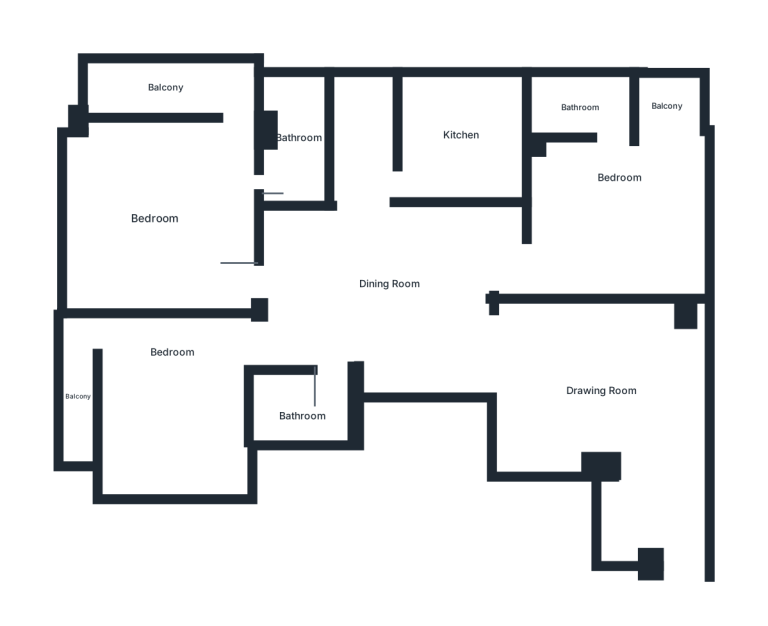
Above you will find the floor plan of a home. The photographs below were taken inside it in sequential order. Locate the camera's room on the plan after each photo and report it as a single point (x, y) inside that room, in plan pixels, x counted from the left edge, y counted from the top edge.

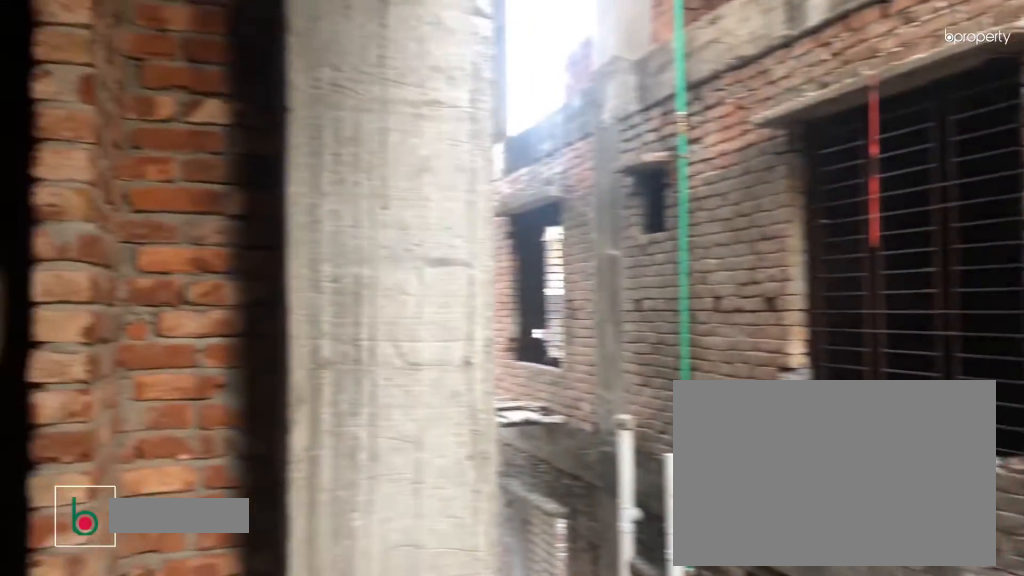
(82, 399)
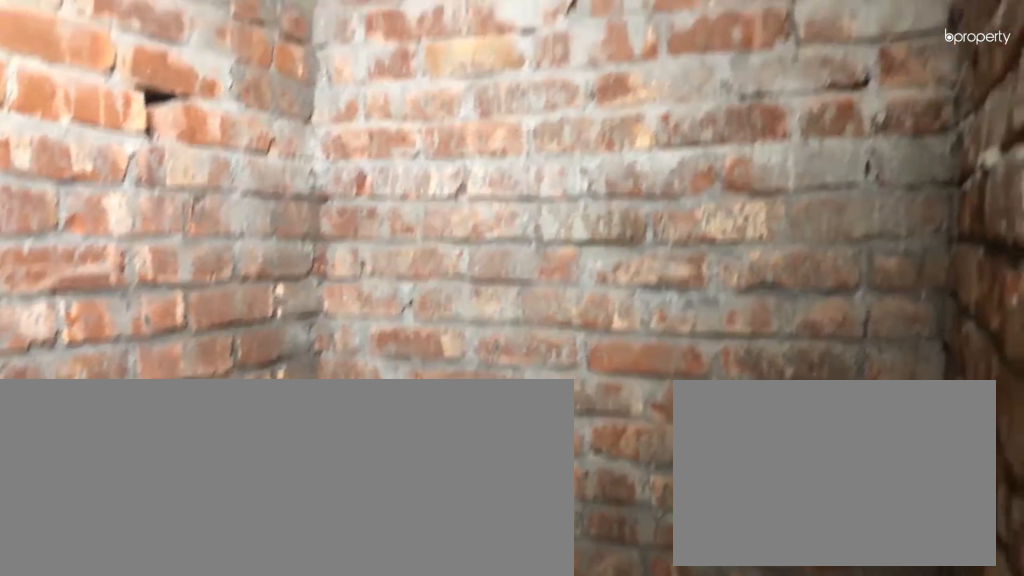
(302, 415)
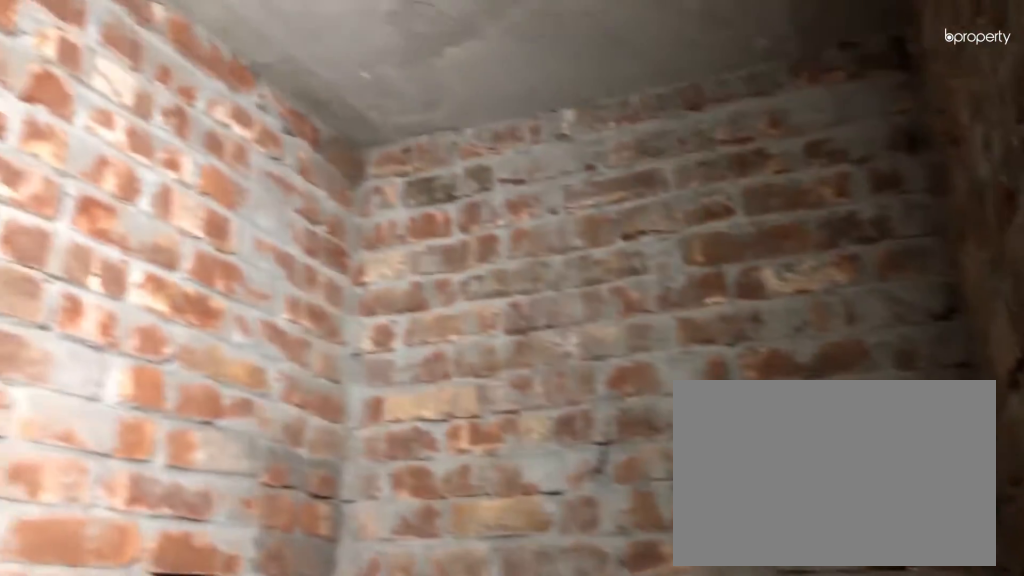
(302, 415)
